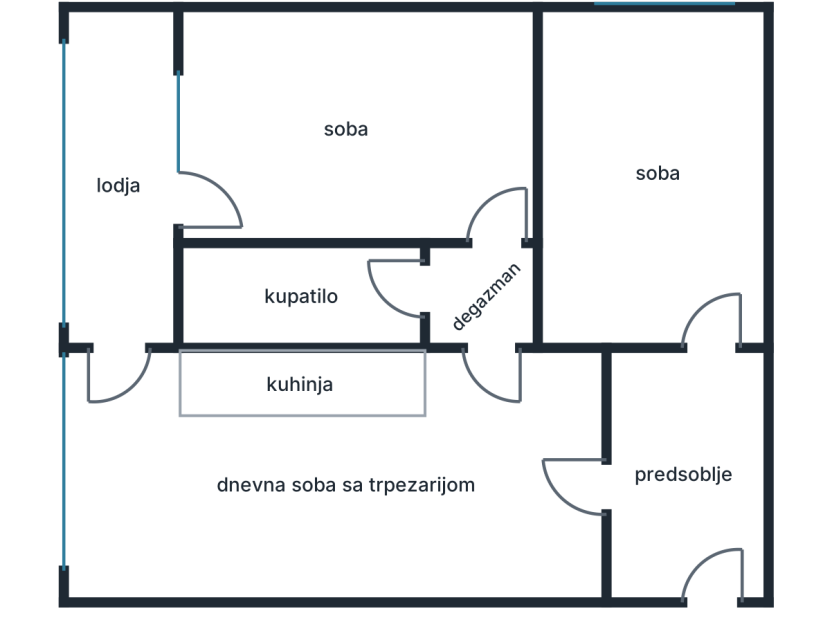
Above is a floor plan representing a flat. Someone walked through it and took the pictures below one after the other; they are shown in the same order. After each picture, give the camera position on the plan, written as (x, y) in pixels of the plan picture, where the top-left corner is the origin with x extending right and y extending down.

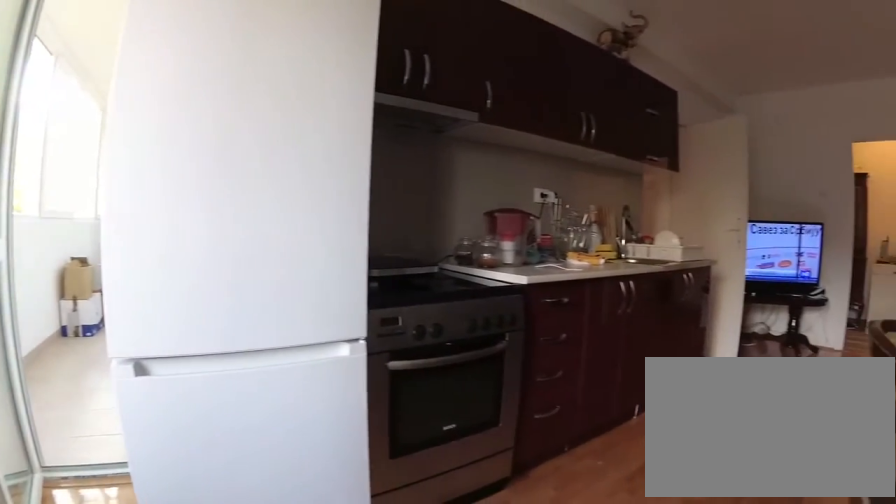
(76, 532)
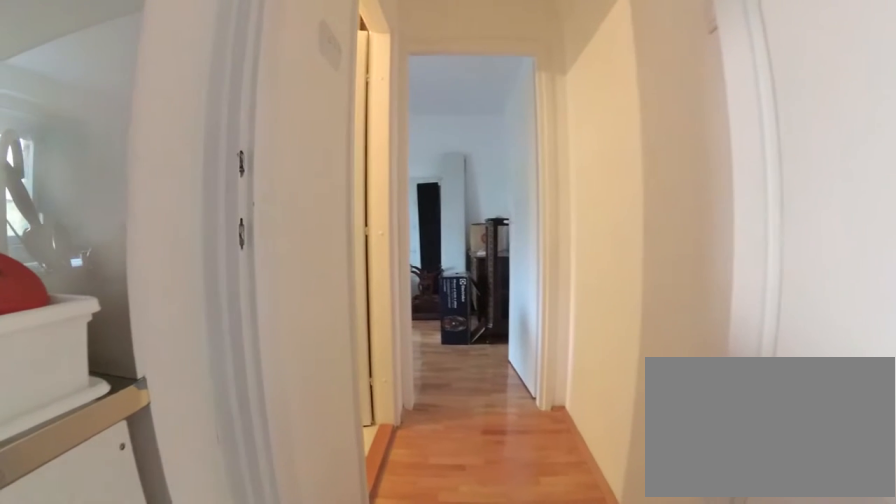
(471, 430)
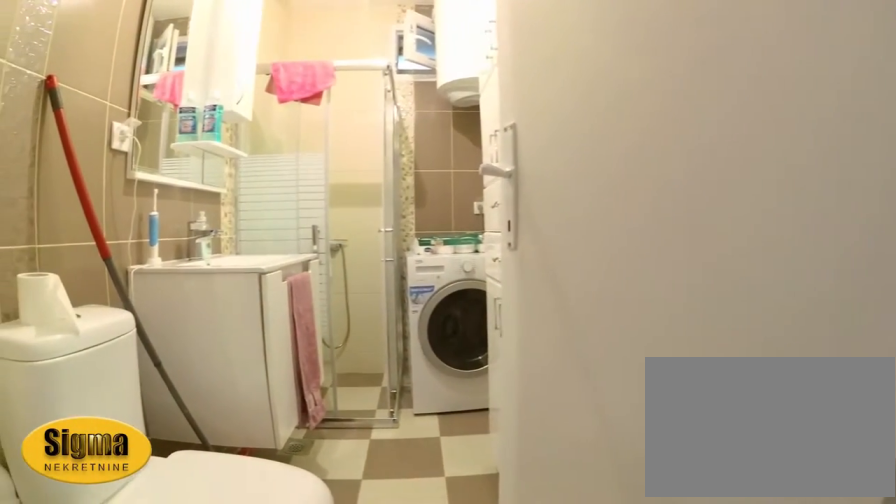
(473, 300)
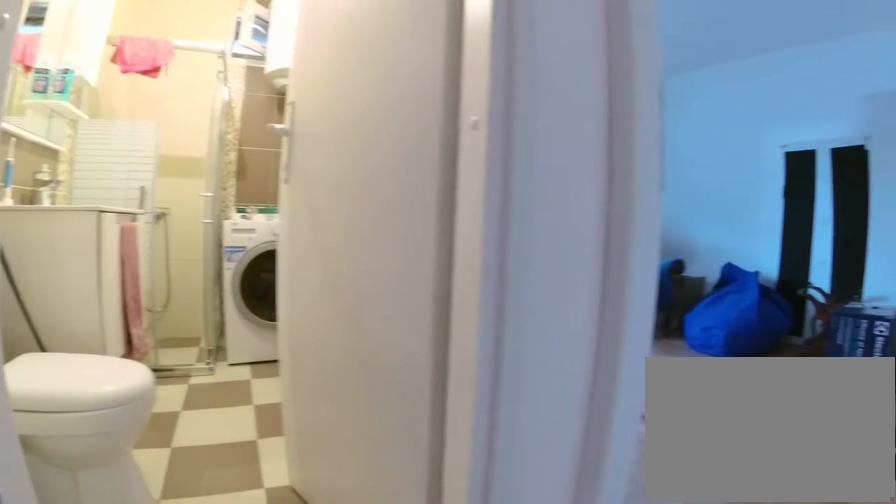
(478, 336)
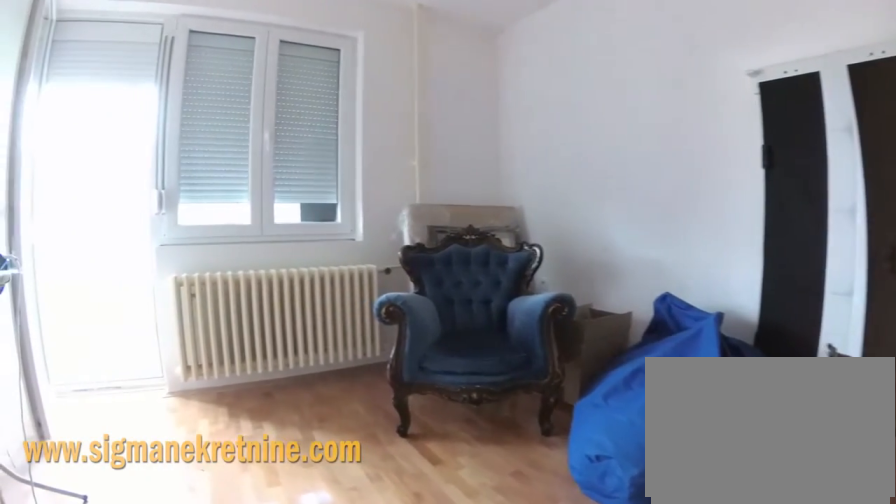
(476, 195)
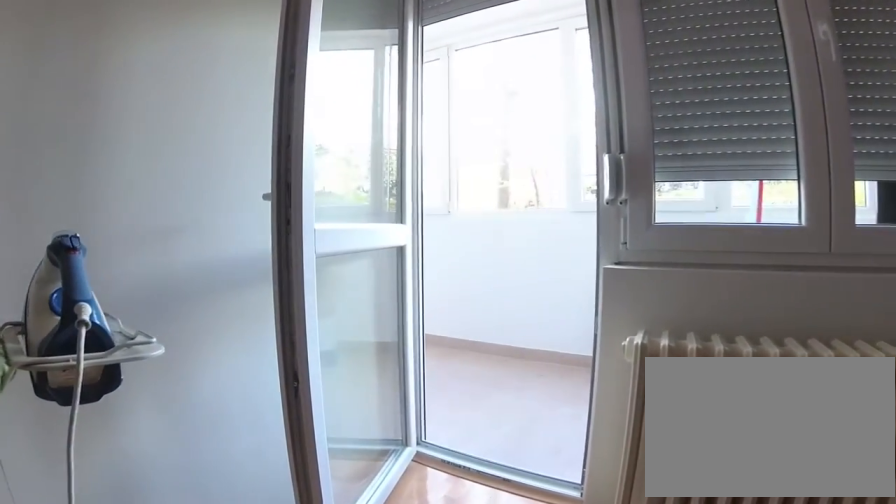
(342, 186)
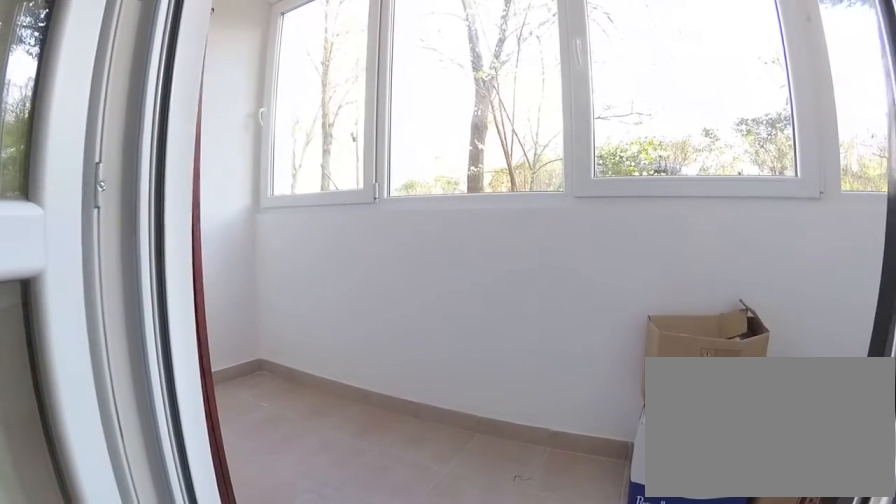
(203, 192)
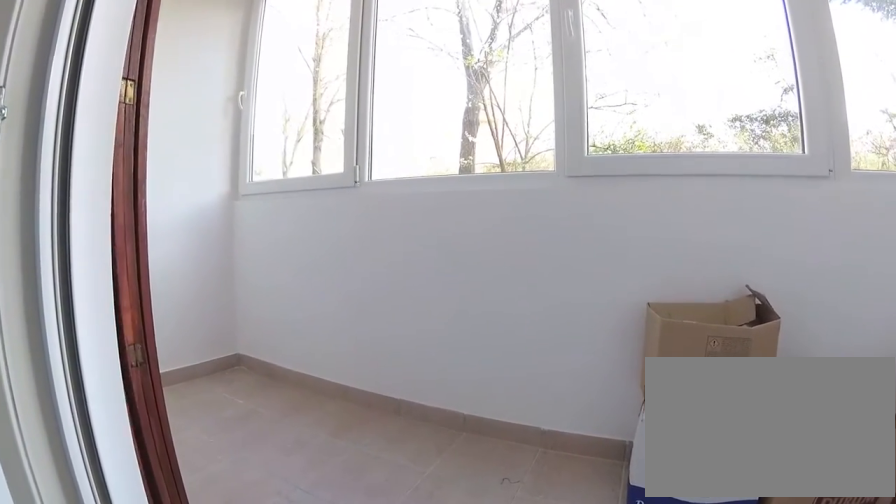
(195, 190)
